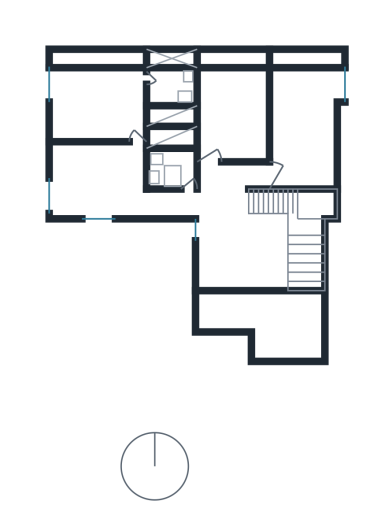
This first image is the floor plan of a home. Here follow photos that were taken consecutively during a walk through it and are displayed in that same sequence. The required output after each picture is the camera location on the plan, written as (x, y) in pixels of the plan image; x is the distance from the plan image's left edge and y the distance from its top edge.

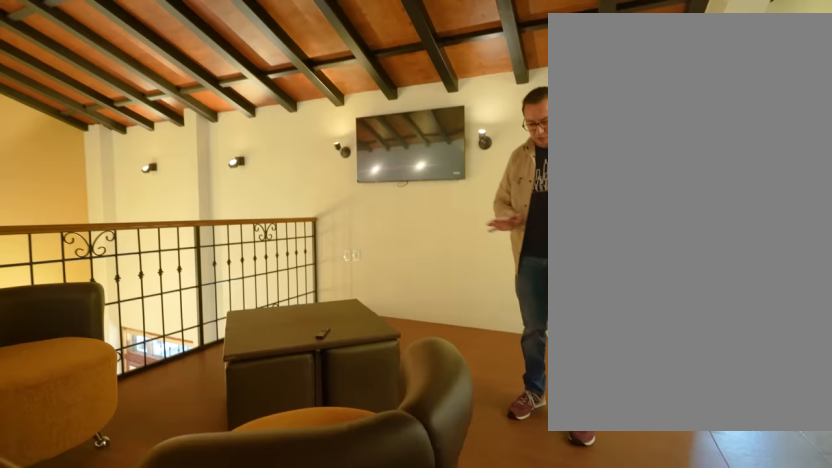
(249, 202)
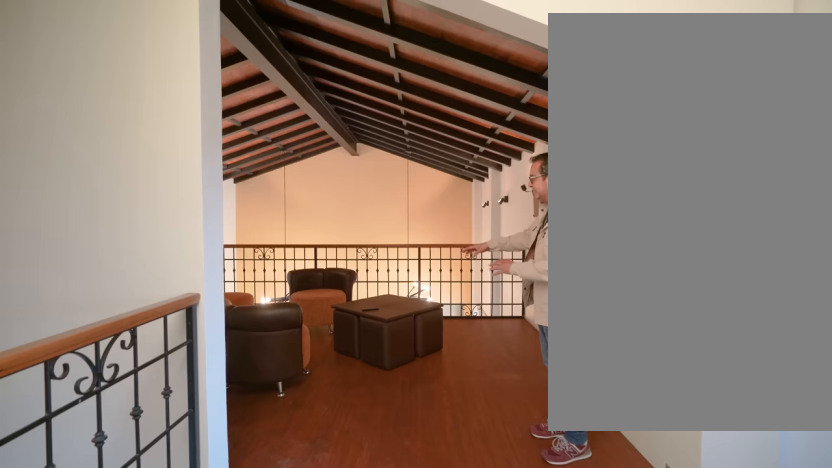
(213, 186)
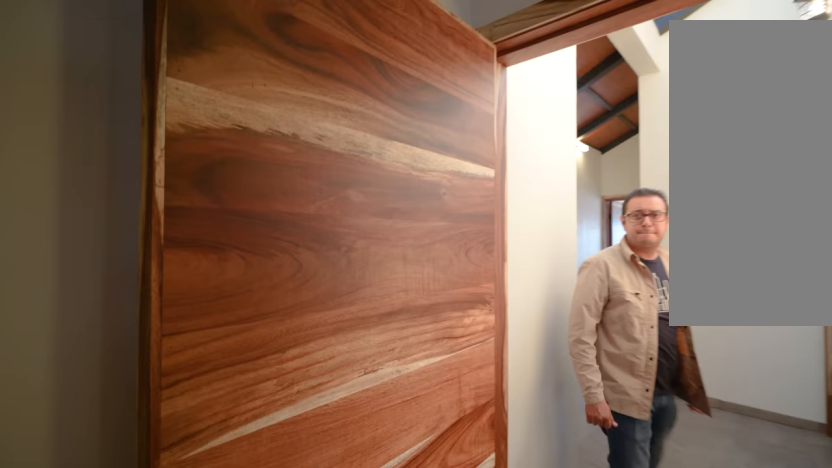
(308, 166)
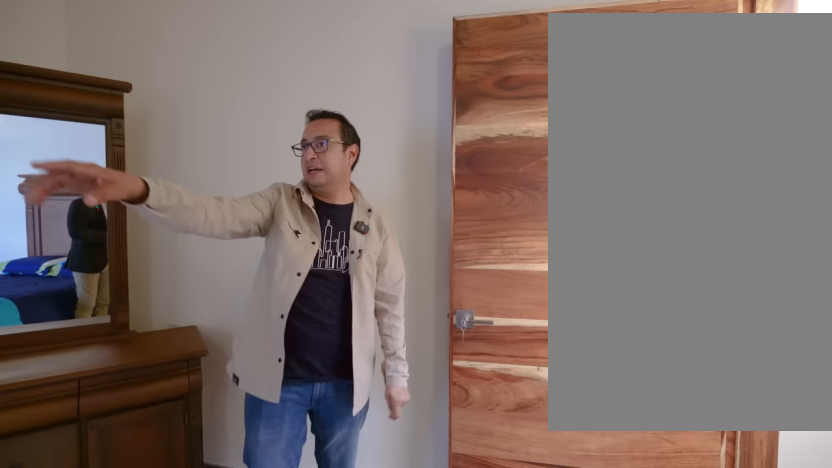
(291, 172)
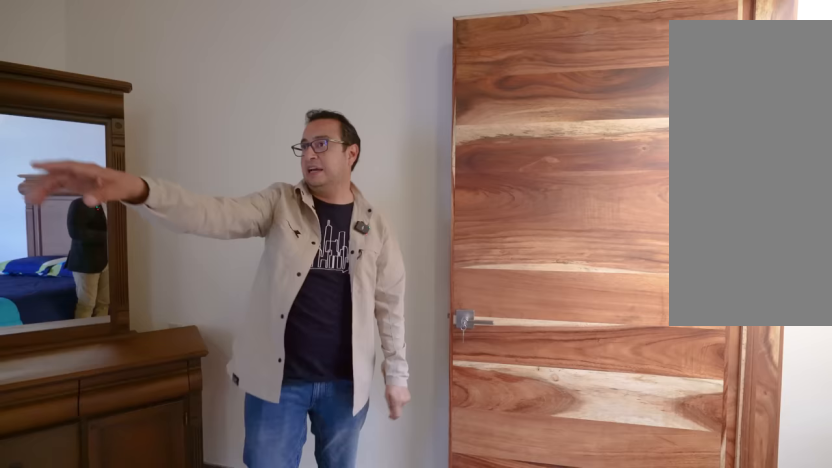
(291, 172)
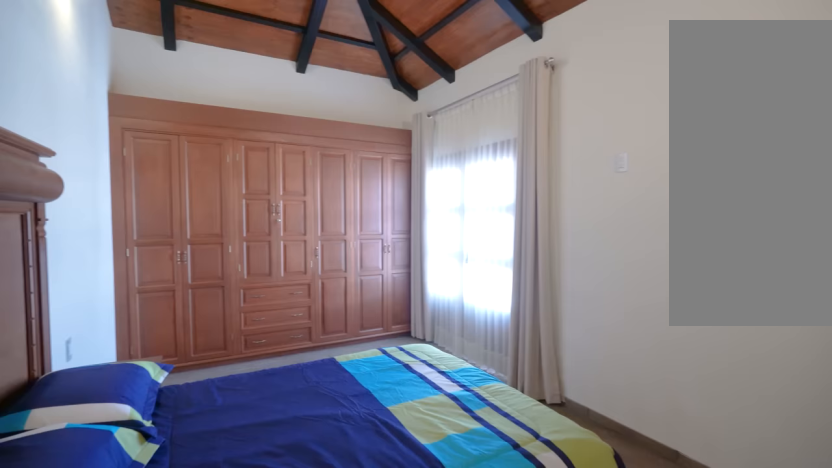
(291, 172)
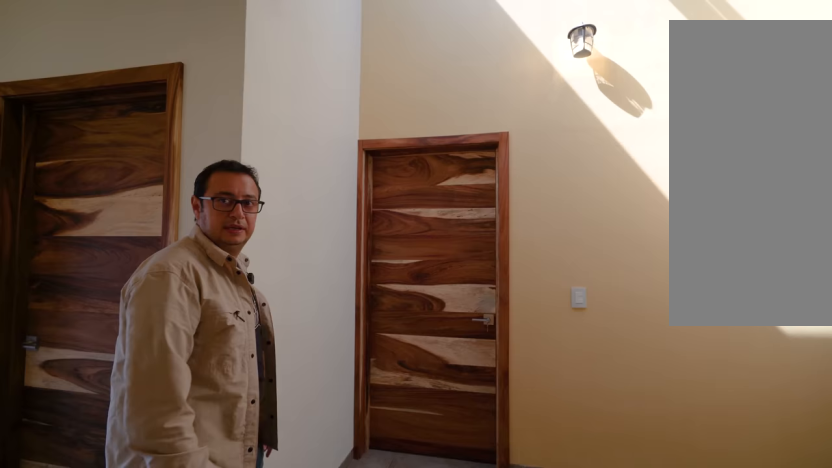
(233, 171)
